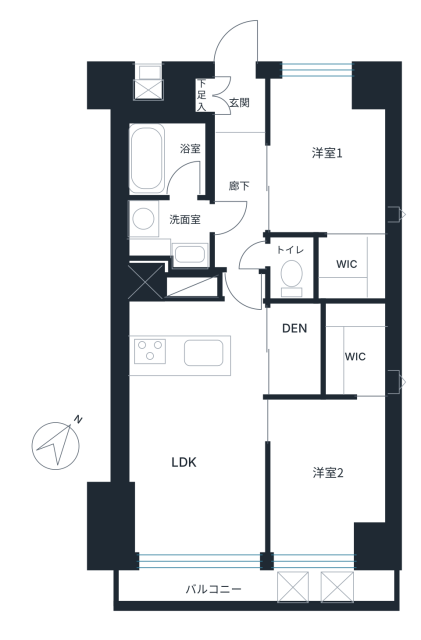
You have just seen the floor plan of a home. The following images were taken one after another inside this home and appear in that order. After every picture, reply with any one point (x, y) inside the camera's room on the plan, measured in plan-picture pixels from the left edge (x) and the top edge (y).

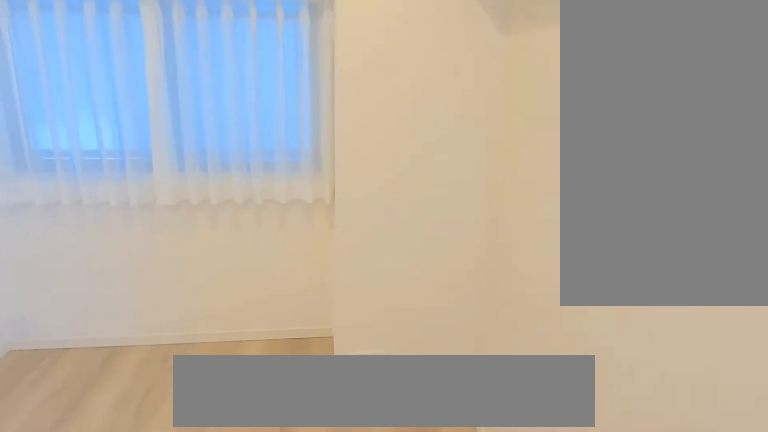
(331, 161)
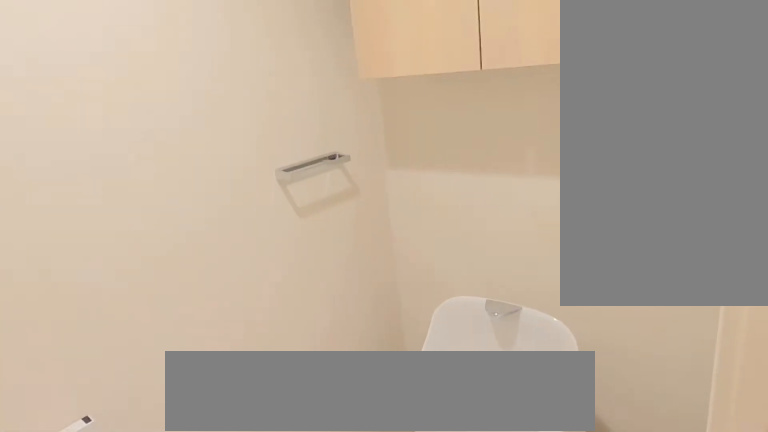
(296, 269)
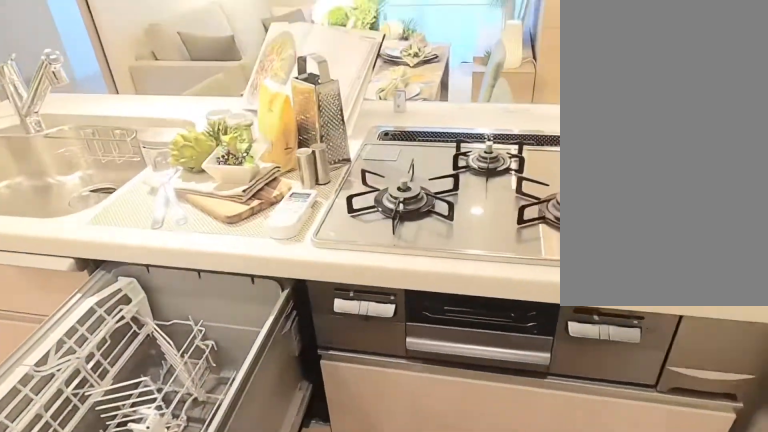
(181, 325)
